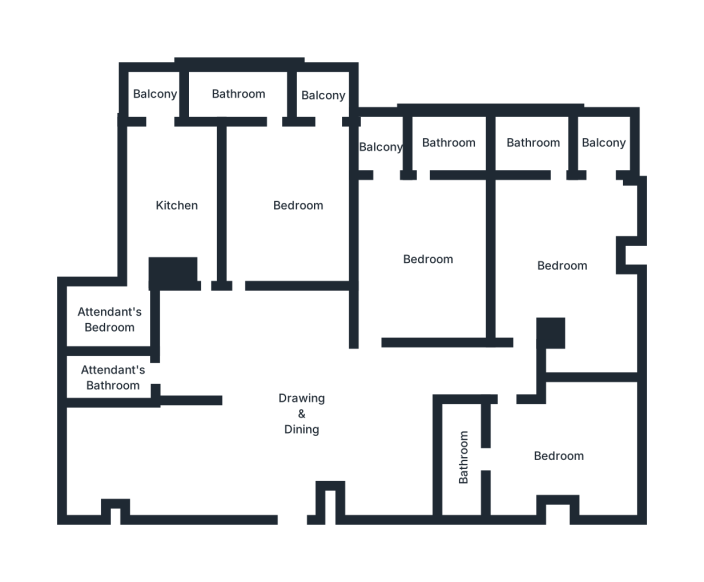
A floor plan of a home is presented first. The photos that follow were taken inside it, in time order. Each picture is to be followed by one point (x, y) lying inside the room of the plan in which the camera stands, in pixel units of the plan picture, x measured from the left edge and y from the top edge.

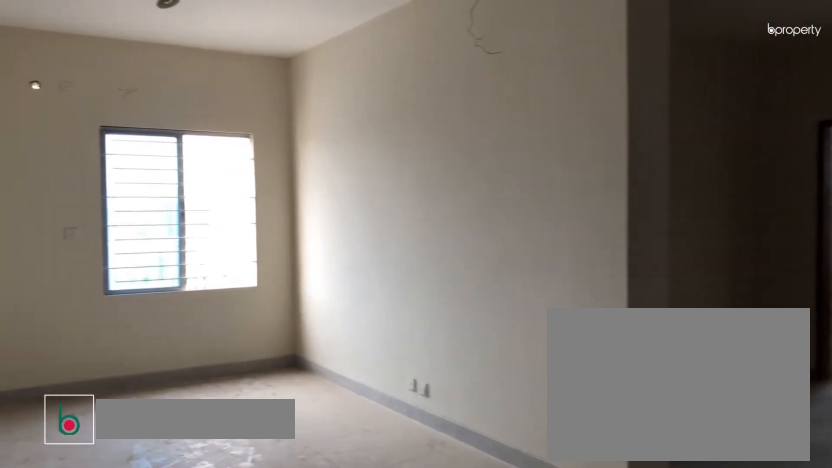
(212, 462)
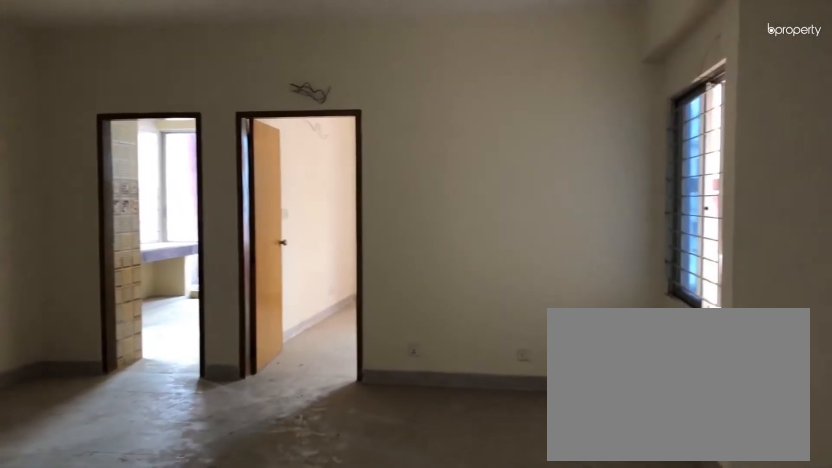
(302, 403)
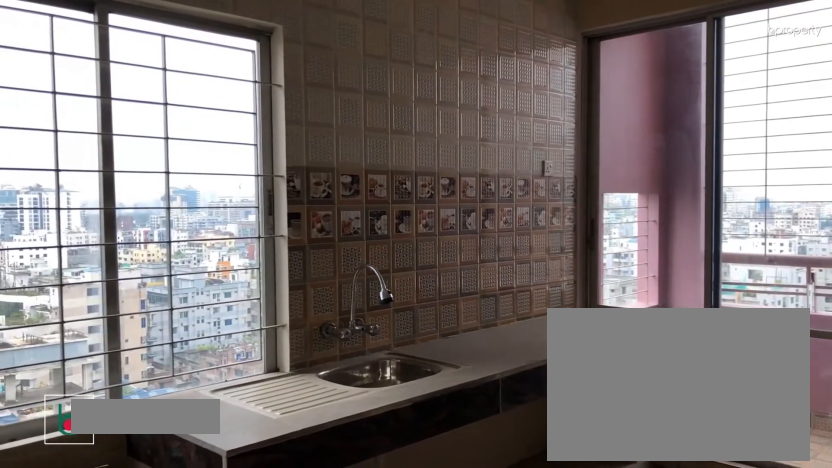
(175, 209)
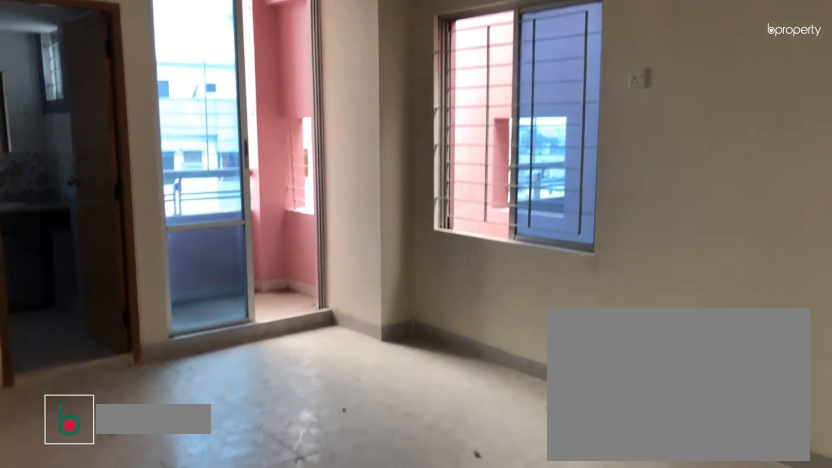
(296, 209)
